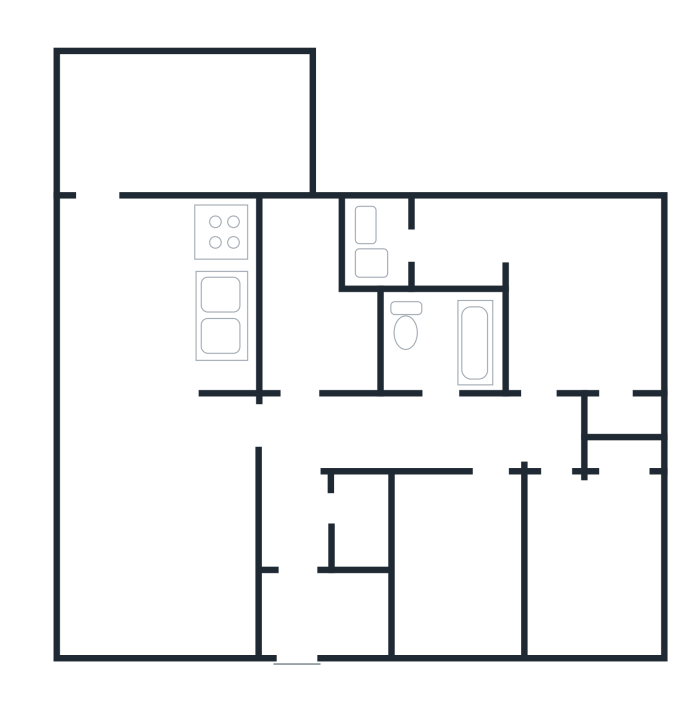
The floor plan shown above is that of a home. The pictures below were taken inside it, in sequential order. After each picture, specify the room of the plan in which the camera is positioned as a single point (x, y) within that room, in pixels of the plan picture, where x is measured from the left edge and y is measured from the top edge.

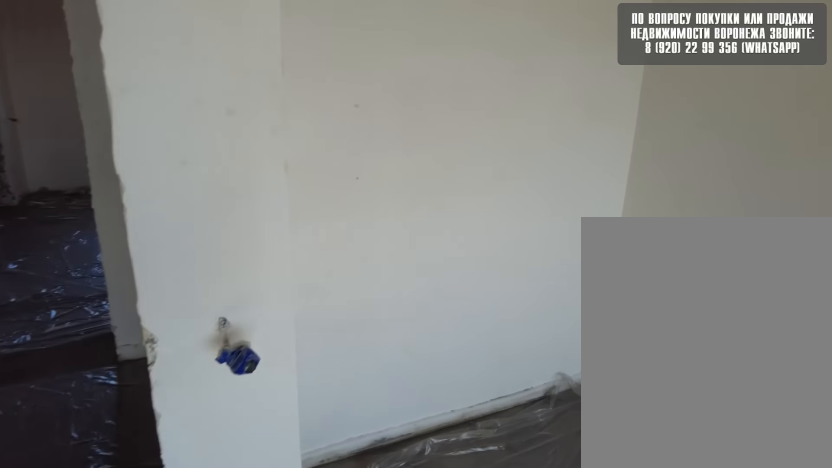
(576, 558)
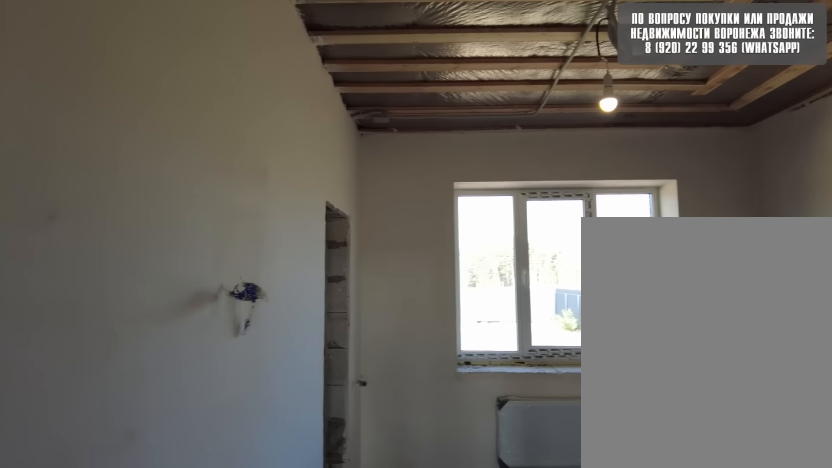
(571, 379)
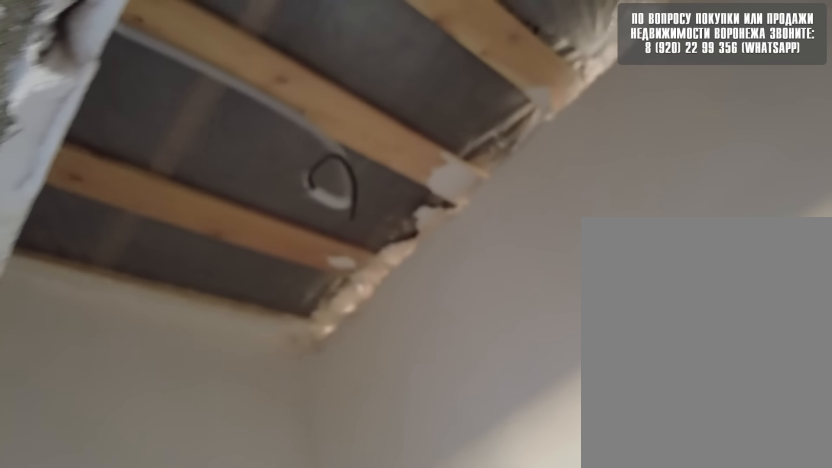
(571, 379)
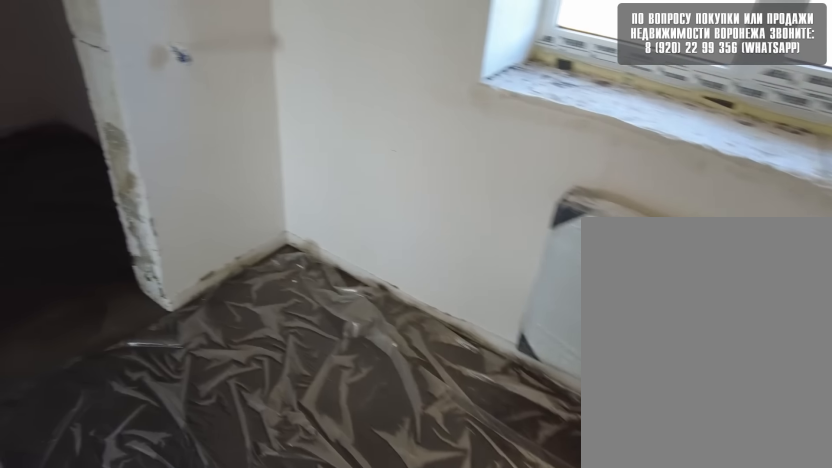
(566, 369)
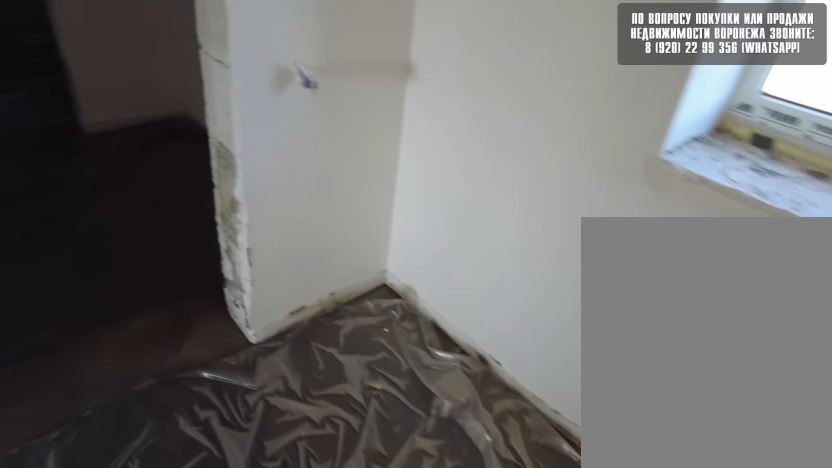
(558, 339)
